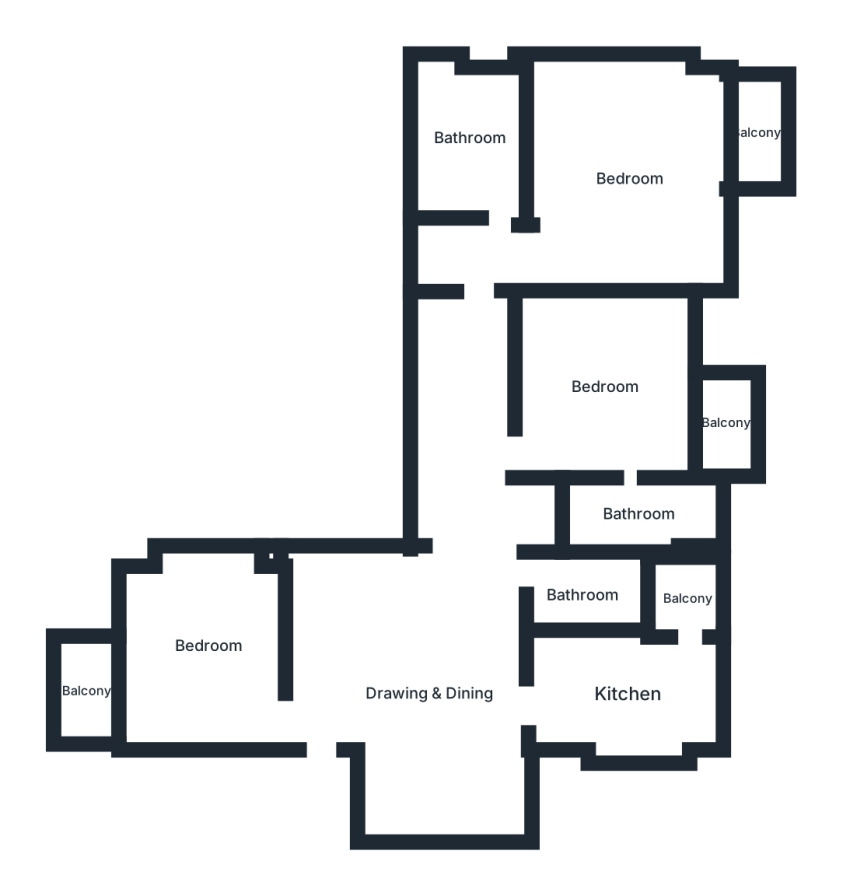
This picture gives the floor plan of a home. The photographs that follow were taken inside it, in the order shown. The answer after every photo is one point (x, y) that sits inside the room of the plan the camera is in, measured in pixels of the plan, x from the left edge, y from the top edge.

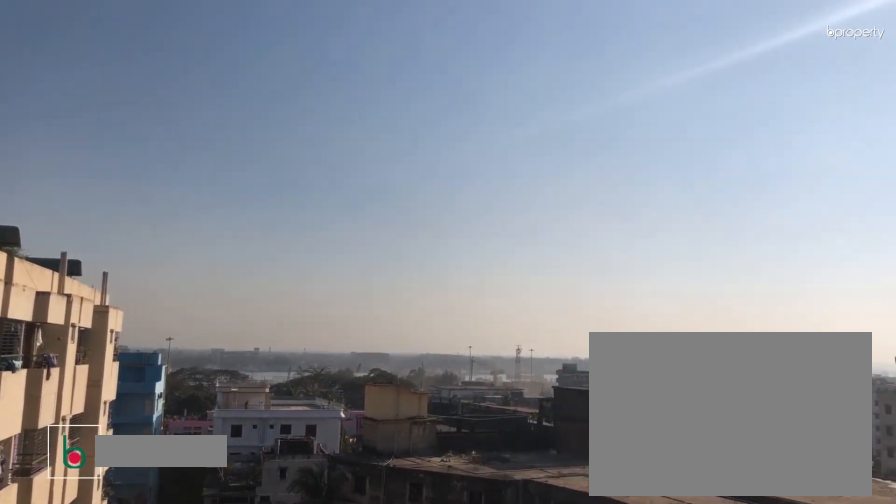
(724, 418)
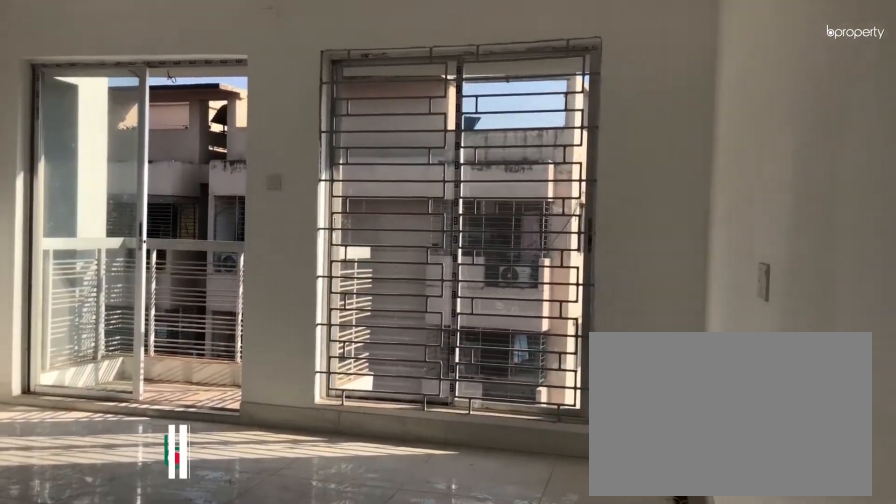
(625, 177)
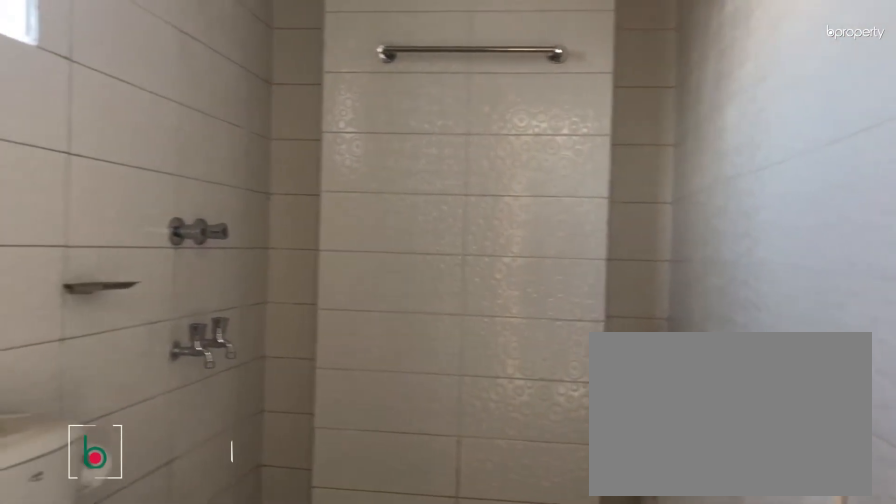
(472, 142)
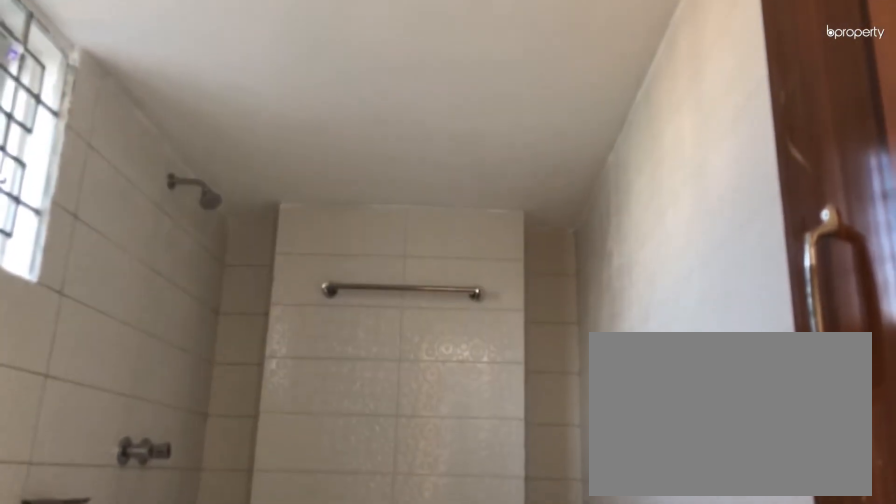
(472, 143)
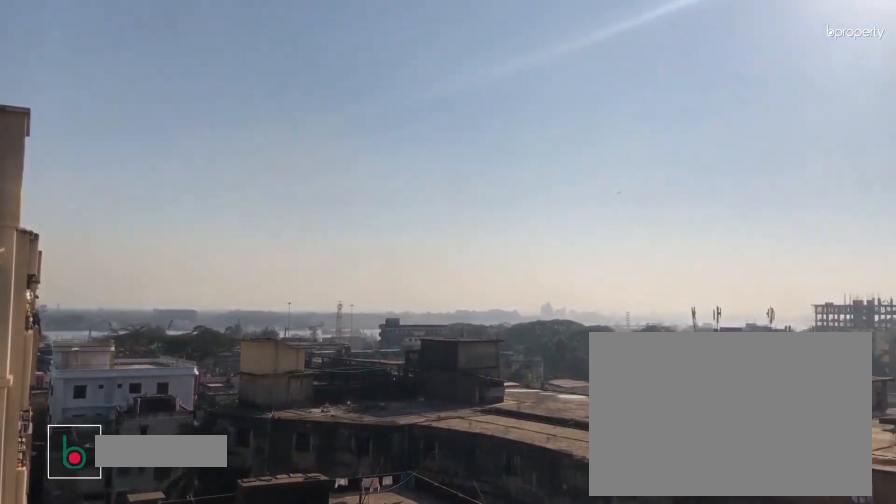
(756, 127)
